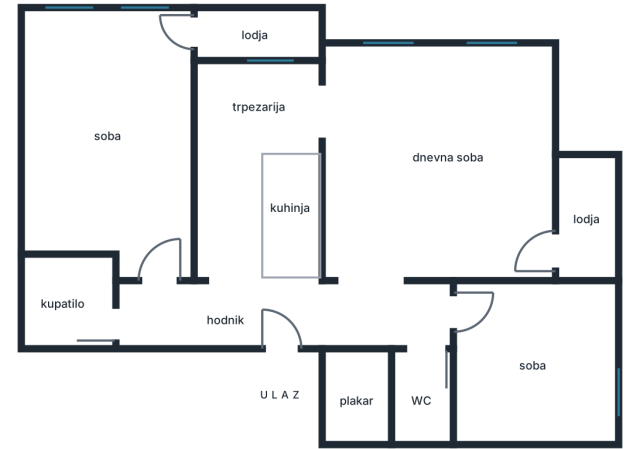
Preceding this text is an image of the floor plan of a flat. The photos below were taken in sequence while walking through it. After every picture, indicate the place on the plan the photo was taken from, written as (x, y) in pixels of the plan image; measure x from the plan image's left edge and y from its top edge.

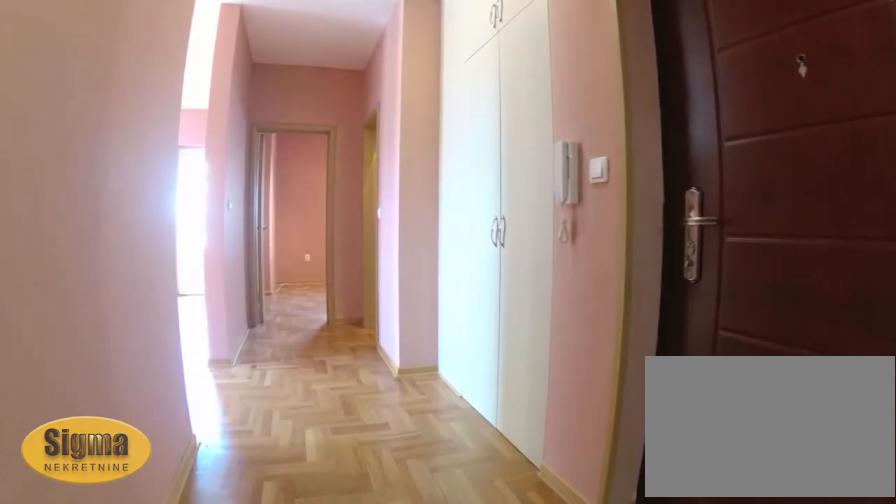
(223, 311)
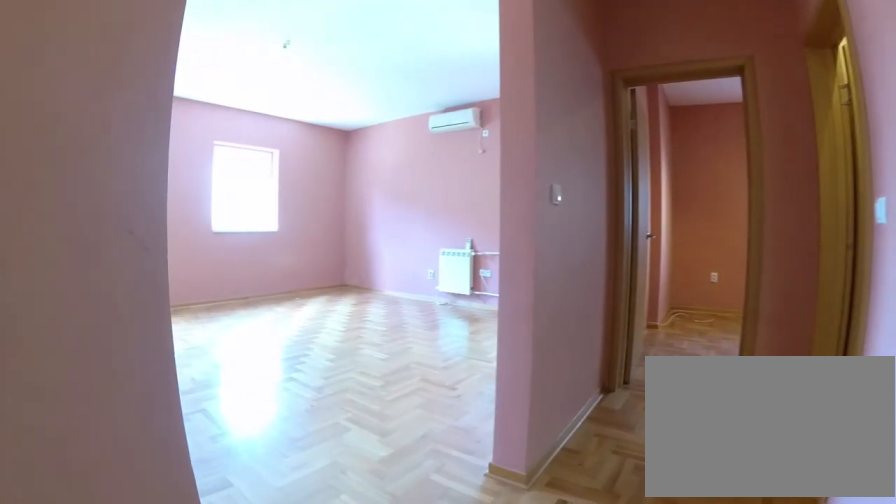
(299, 313)
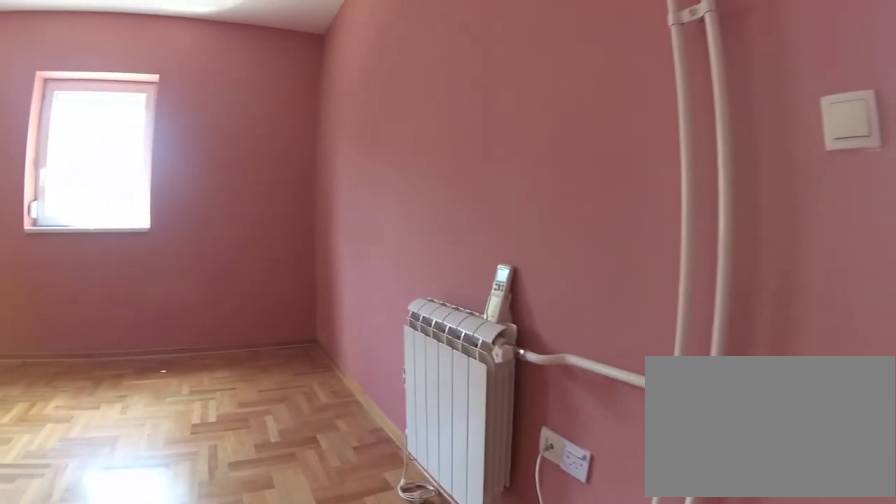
(531, 250)
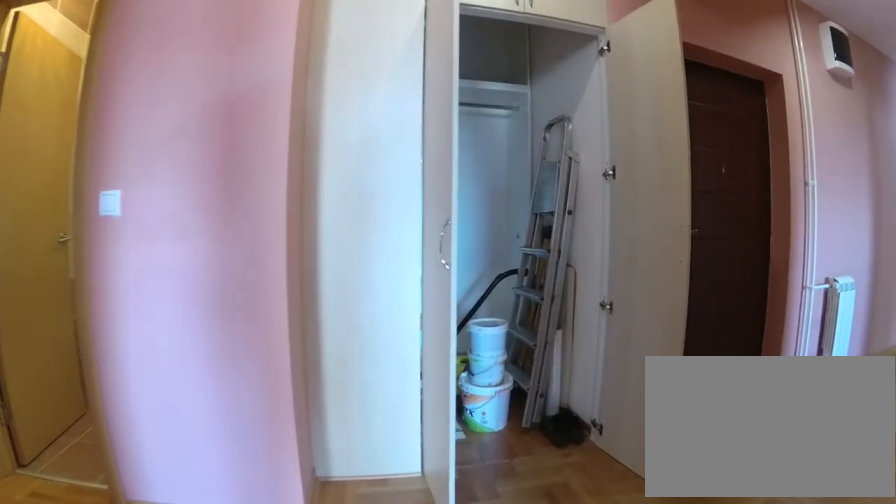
(378, 262)
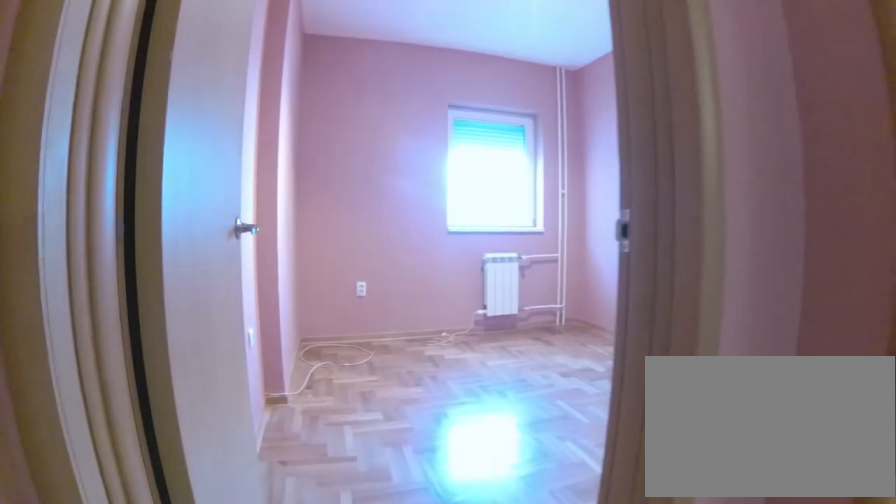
(381, 319)
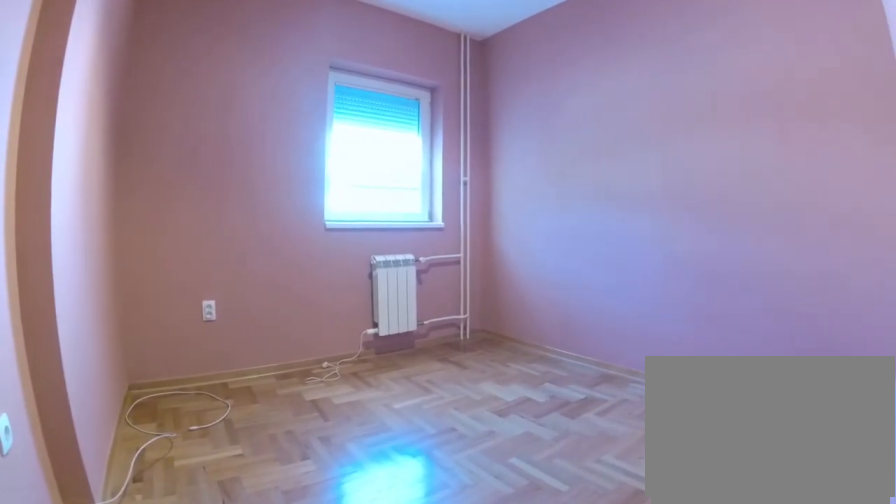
(455, 311)
